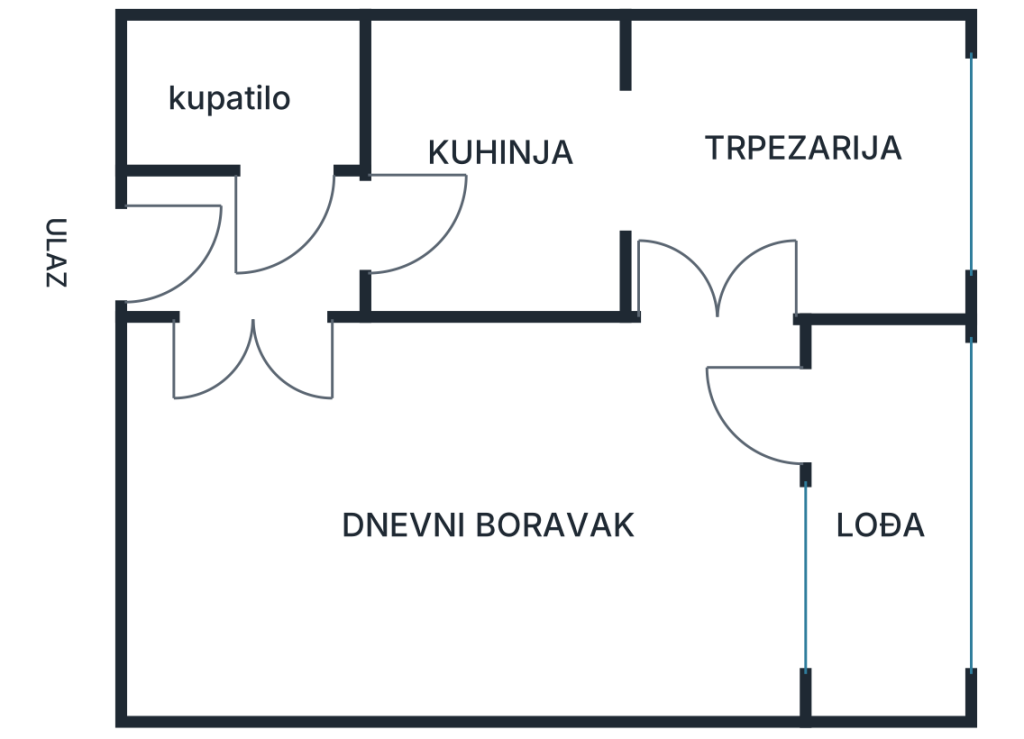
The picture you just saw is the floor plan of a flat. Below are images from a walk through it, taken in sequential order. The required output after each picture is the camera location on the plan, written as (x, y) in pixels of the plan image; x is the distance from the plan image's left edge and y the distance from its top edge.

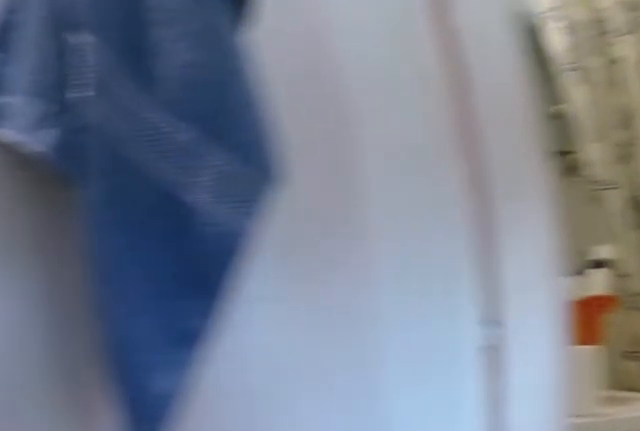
(340, 224)
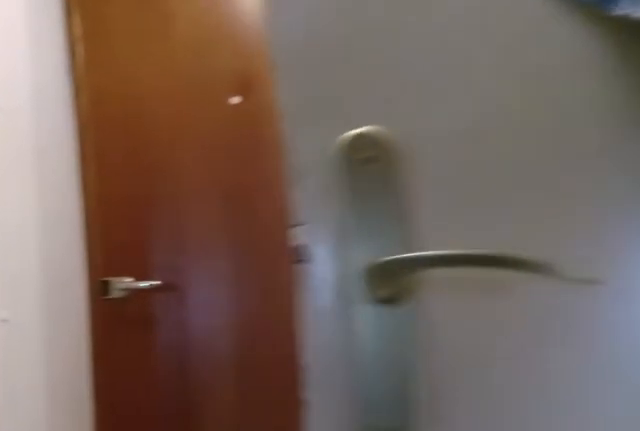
(327, 217)
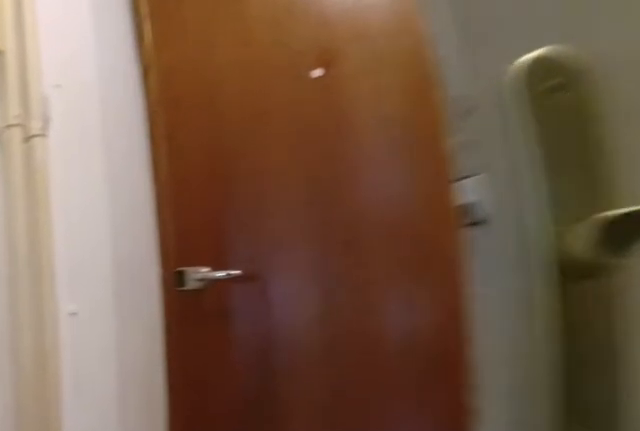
(307, 224)
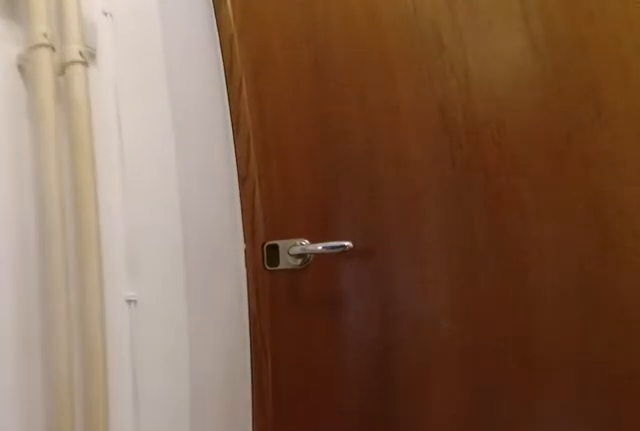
(248, 242)
